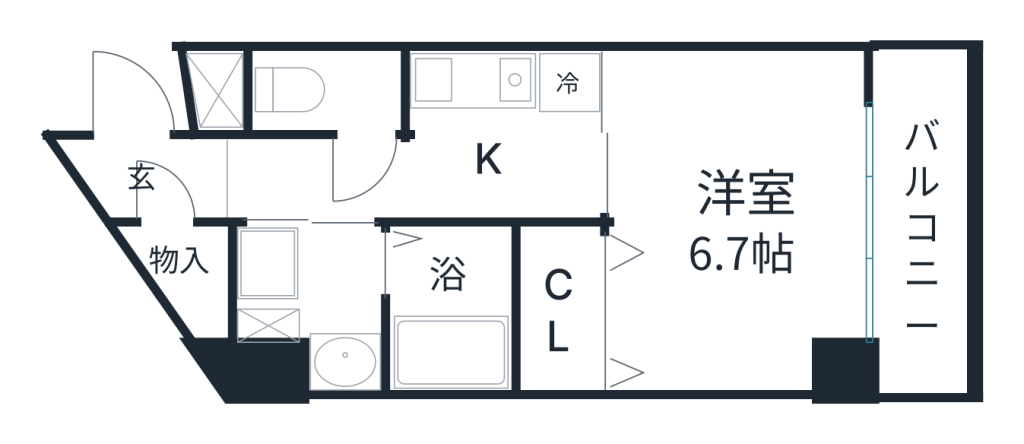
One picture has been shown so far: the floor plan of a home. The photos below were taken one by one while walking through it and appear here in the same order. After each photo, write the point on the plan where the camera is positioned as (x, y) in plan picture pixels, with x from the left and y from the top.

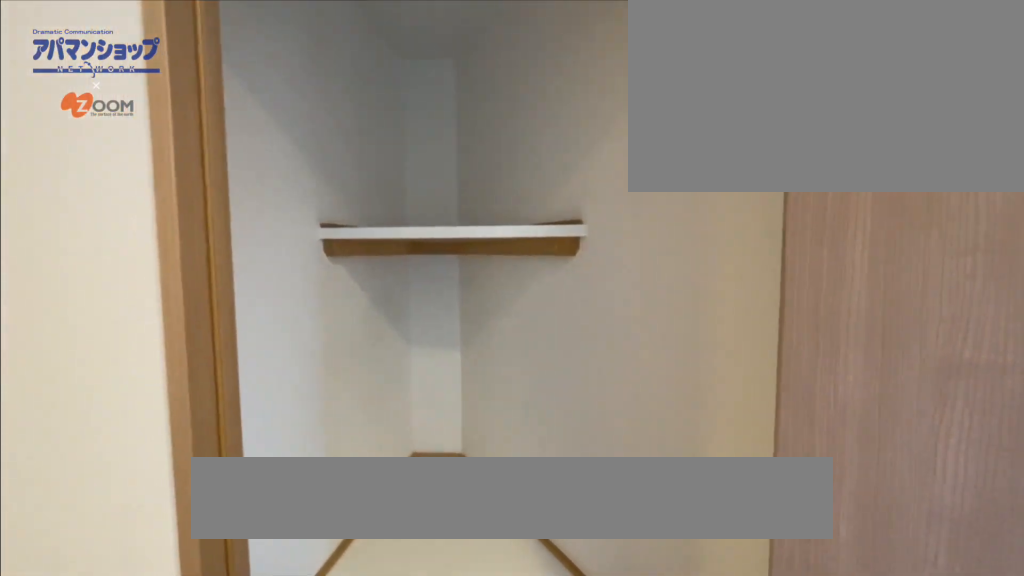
(160, 141)
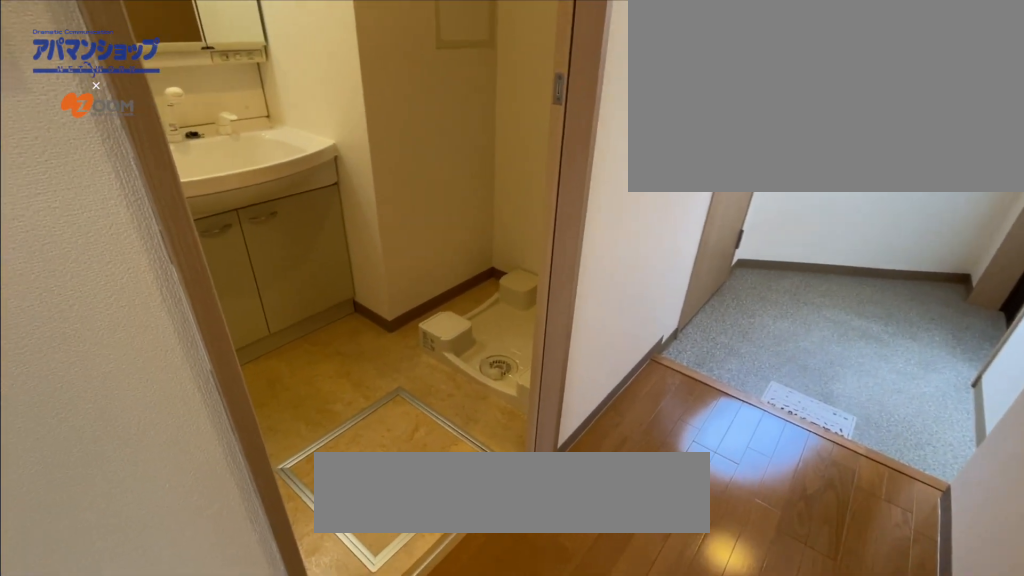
(405, 154)
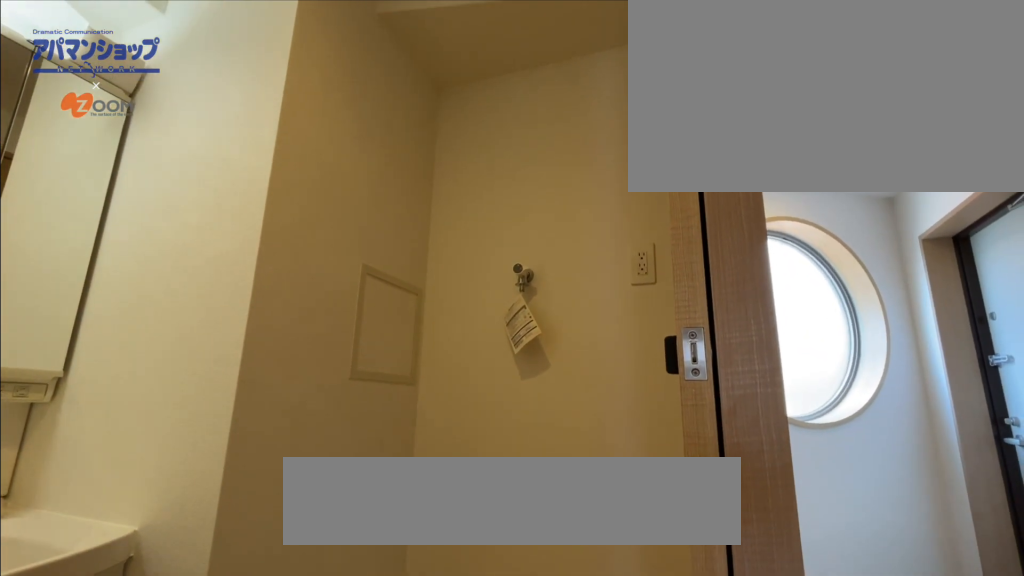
(342, 179)
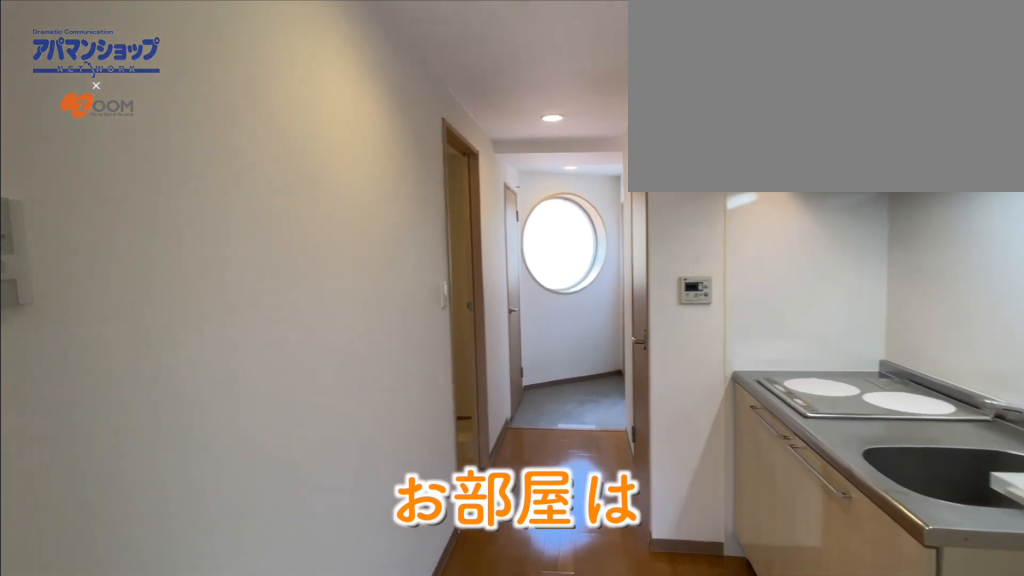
(638, 185)
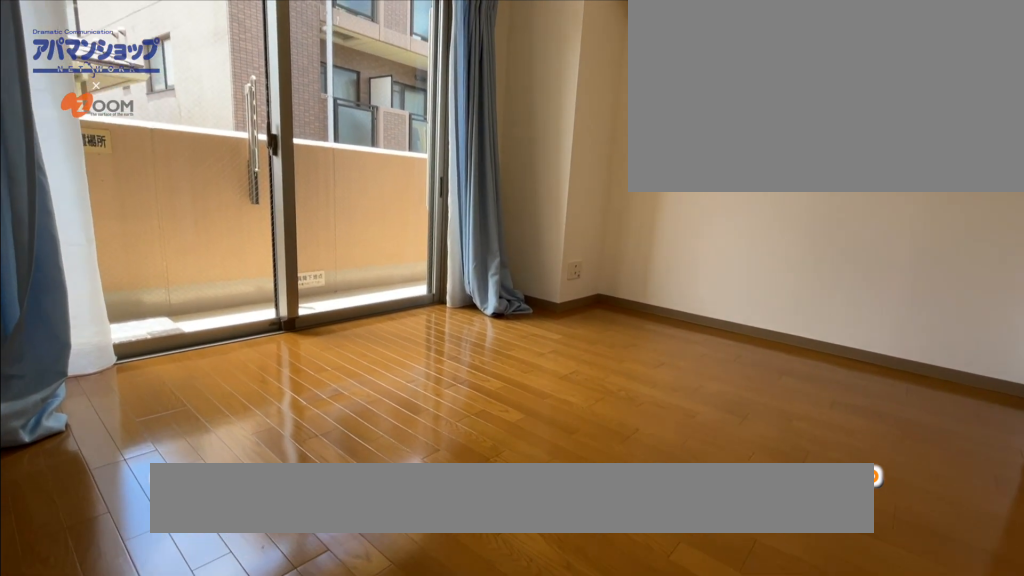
(637, 77)
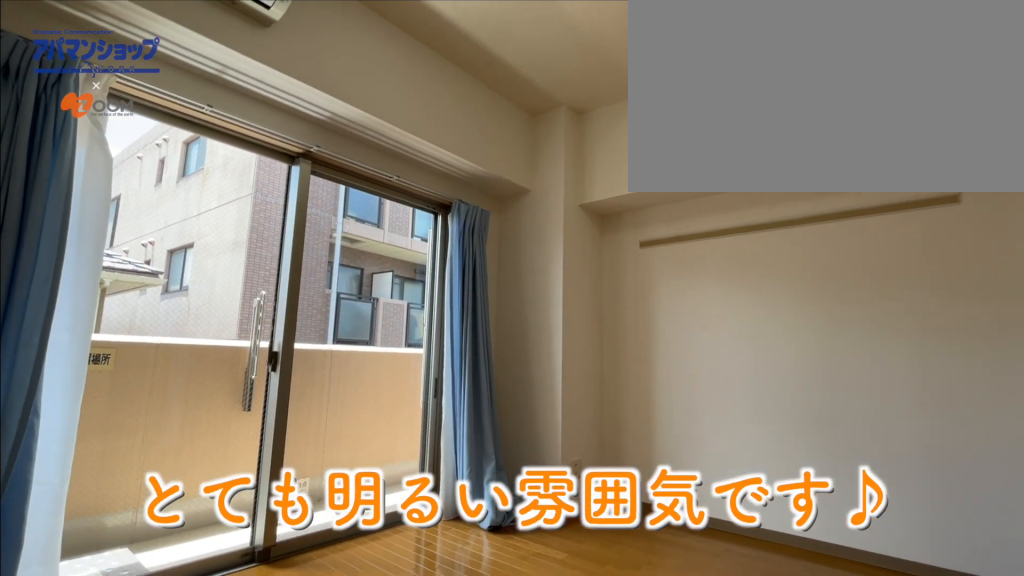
(636, 77)
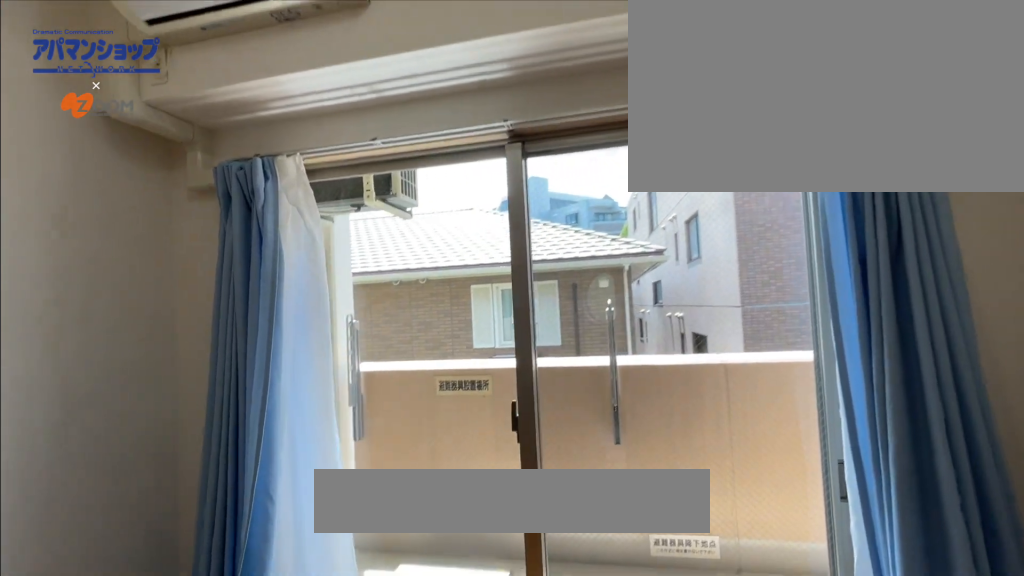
(637, 77)
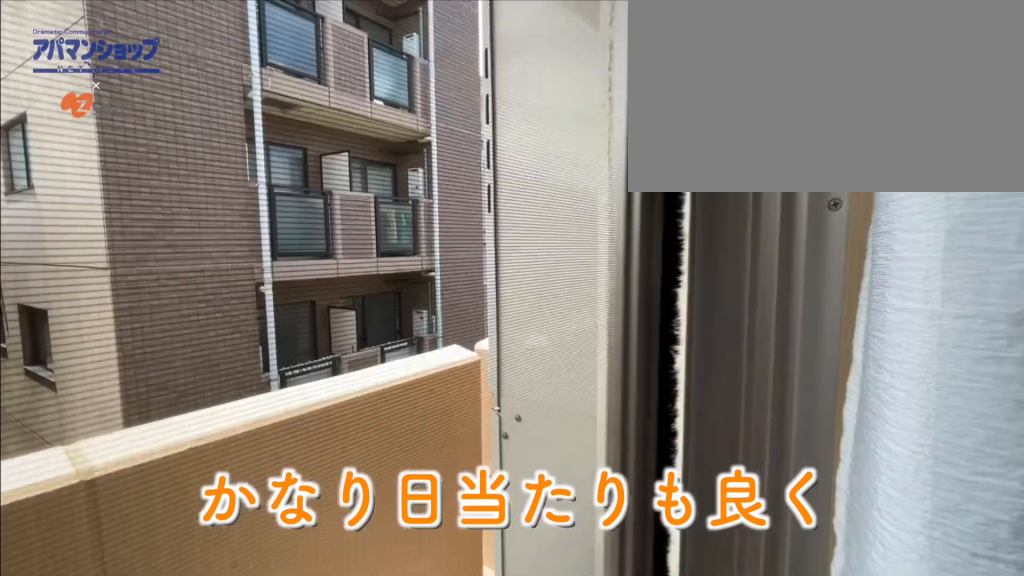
(843, 242)
